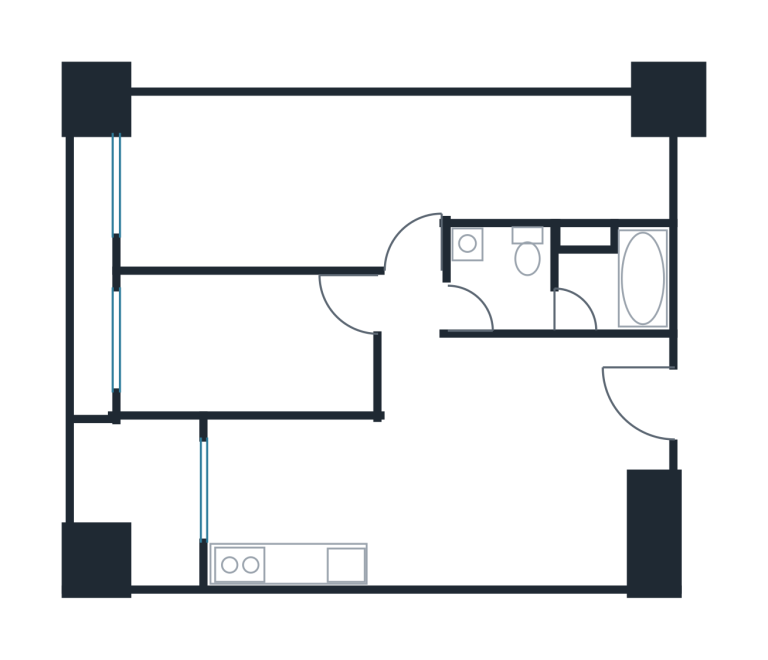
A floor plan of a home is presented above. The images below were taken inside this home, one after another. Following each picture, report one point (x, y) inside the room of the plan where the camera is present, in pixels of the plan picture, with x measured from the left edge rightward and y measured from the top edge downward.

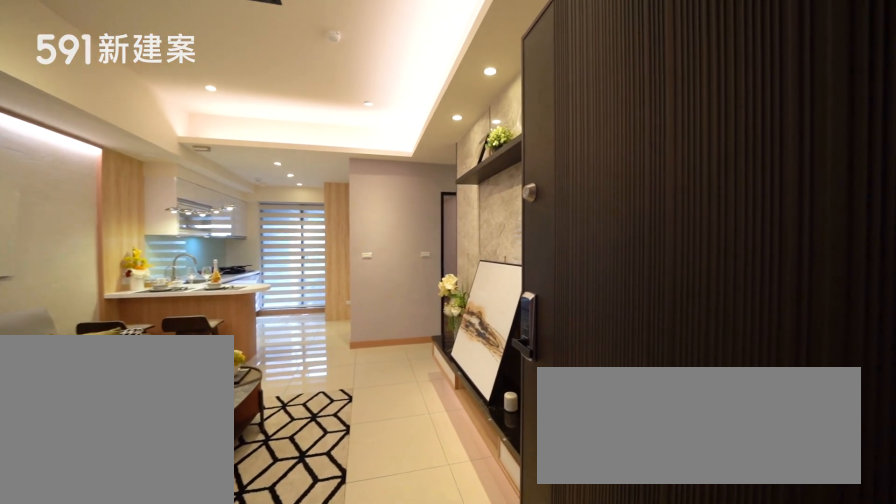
(634, 401)
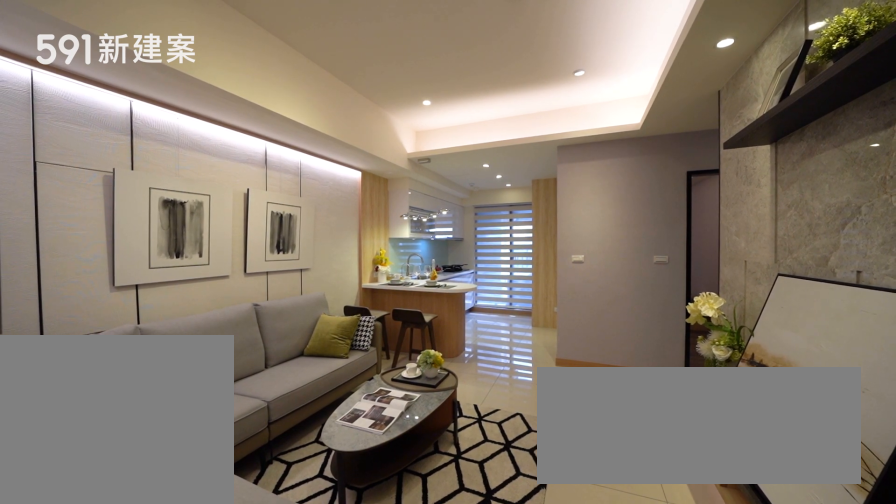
(538, 462)
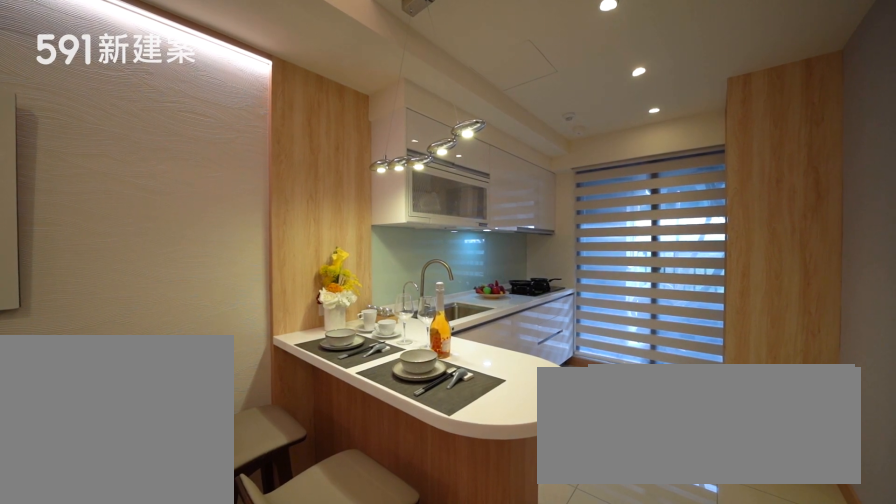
(309, 504)
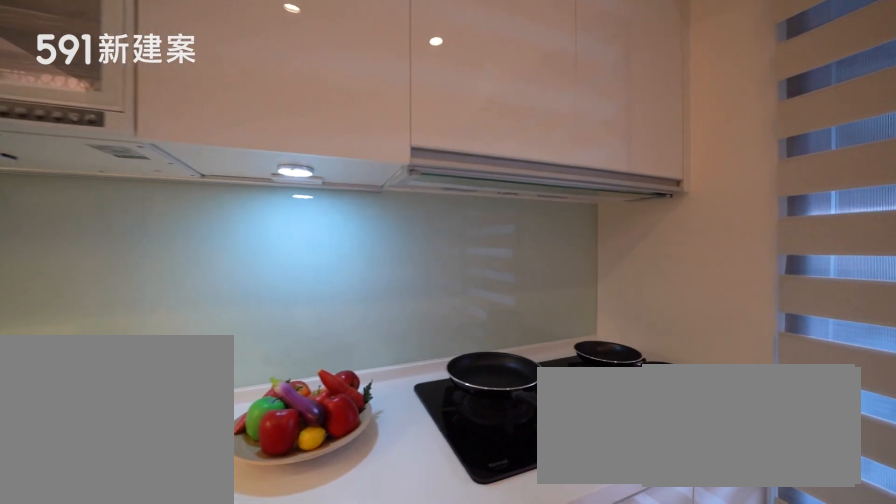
(309, 504)
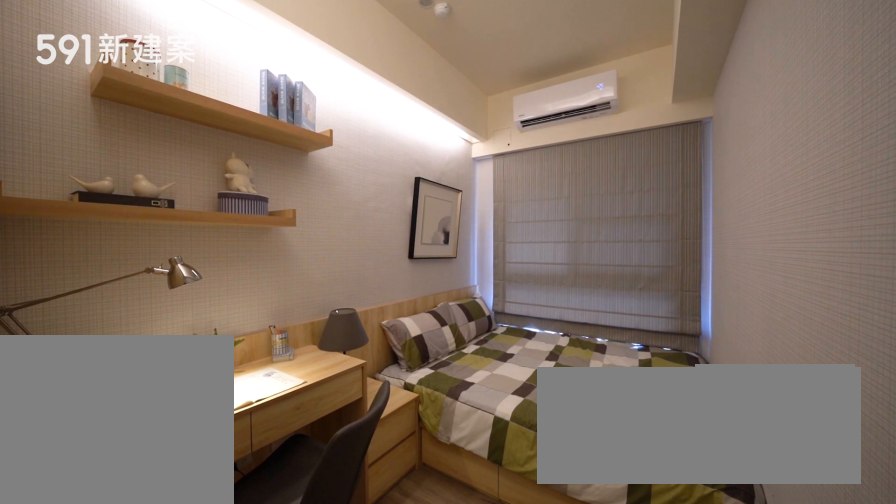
(245, 343)
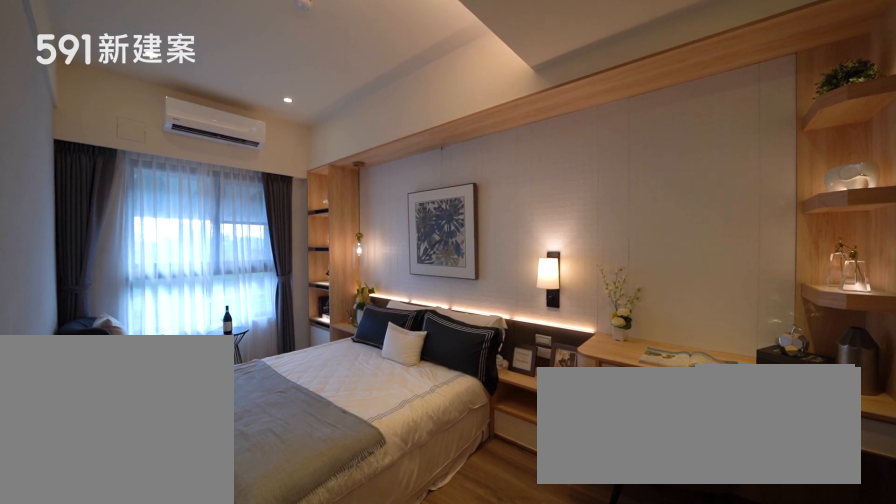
(276, 182)
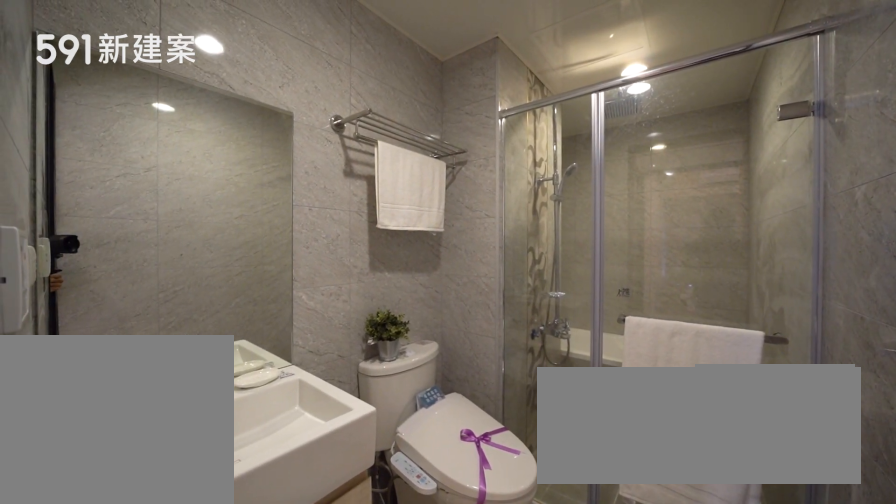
(562, 280)
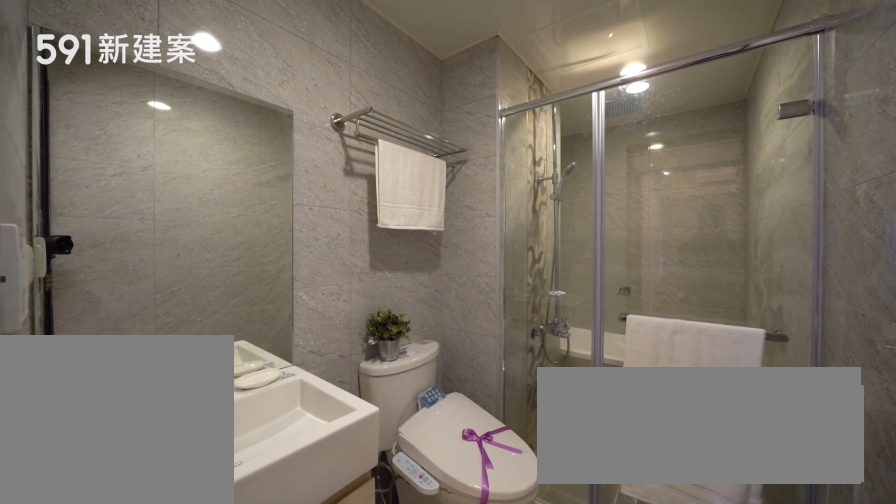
(562, 280)
